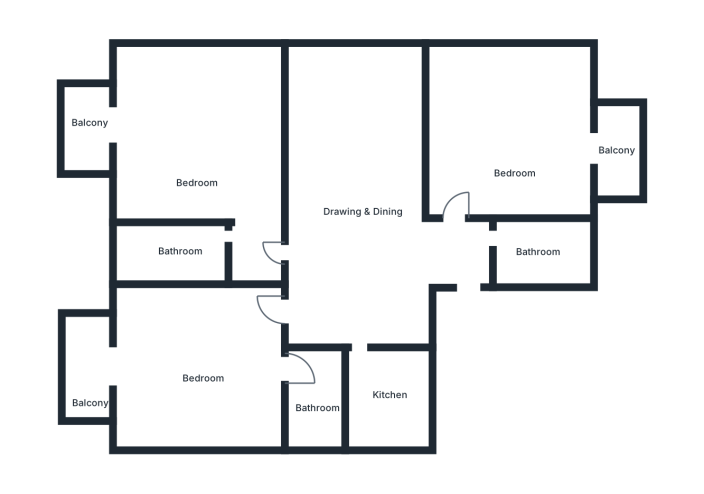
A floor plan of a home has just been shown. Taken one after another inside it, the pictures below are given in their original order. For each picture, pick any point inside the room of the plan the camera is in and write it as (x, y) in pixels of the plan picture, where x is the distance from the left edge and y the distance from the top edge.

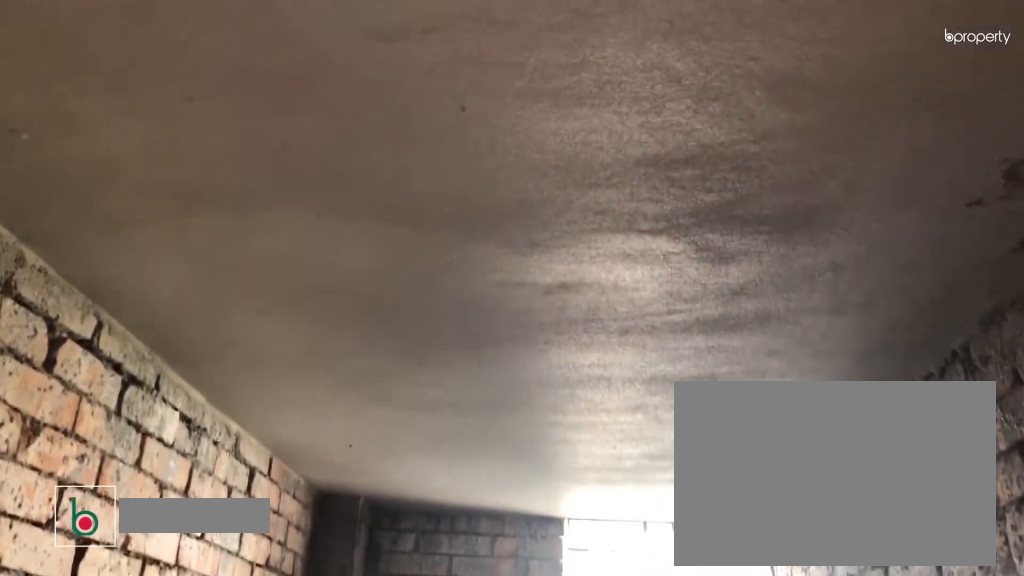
(182, 247)
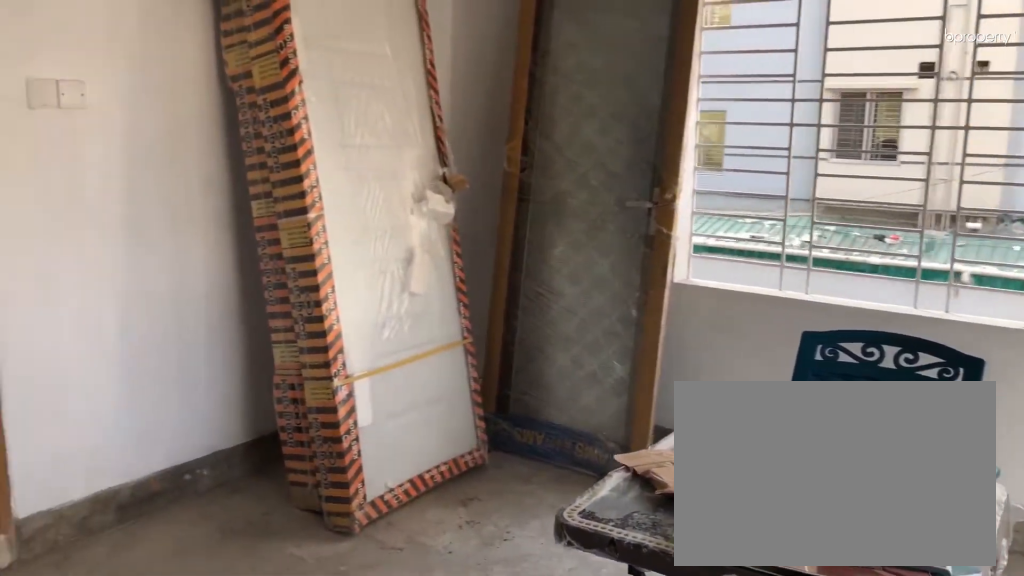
(198, 376)
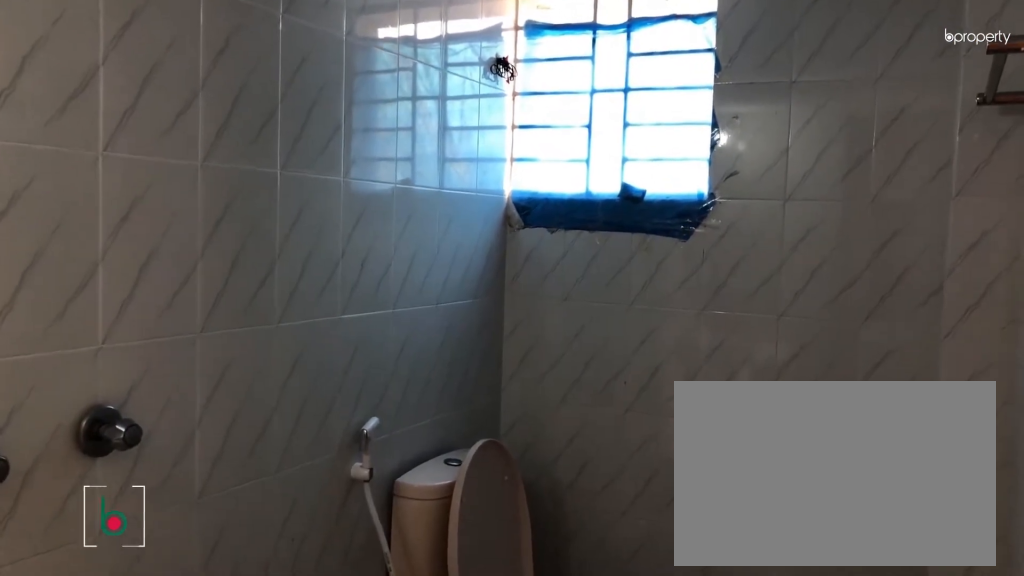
(315, 396)
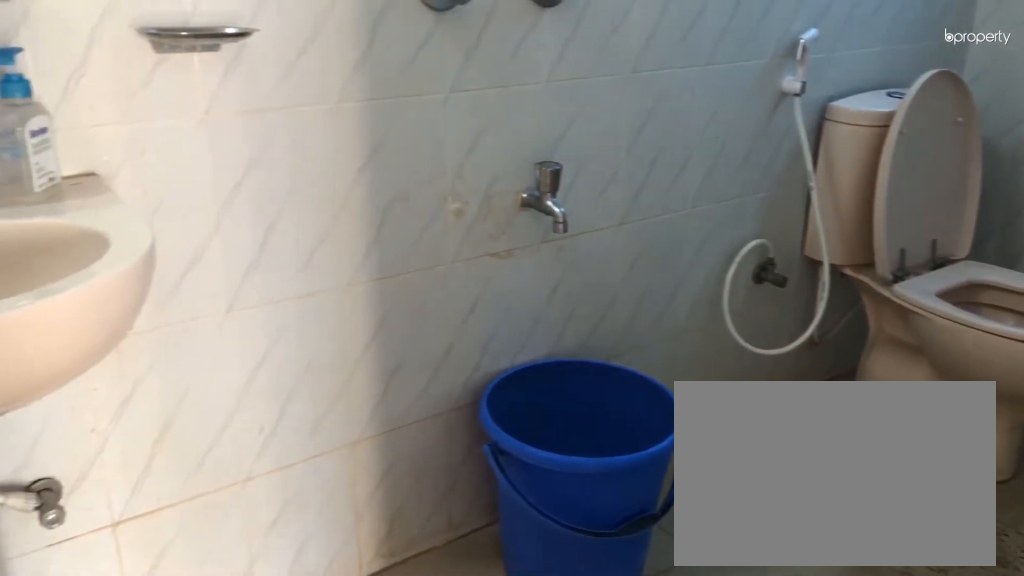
(315, 396)
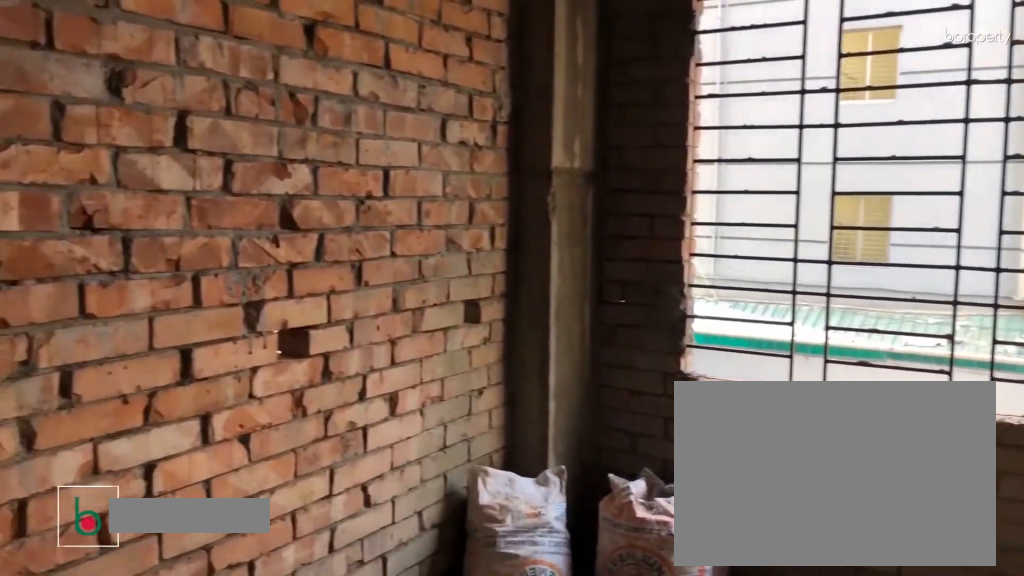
(391, 389)
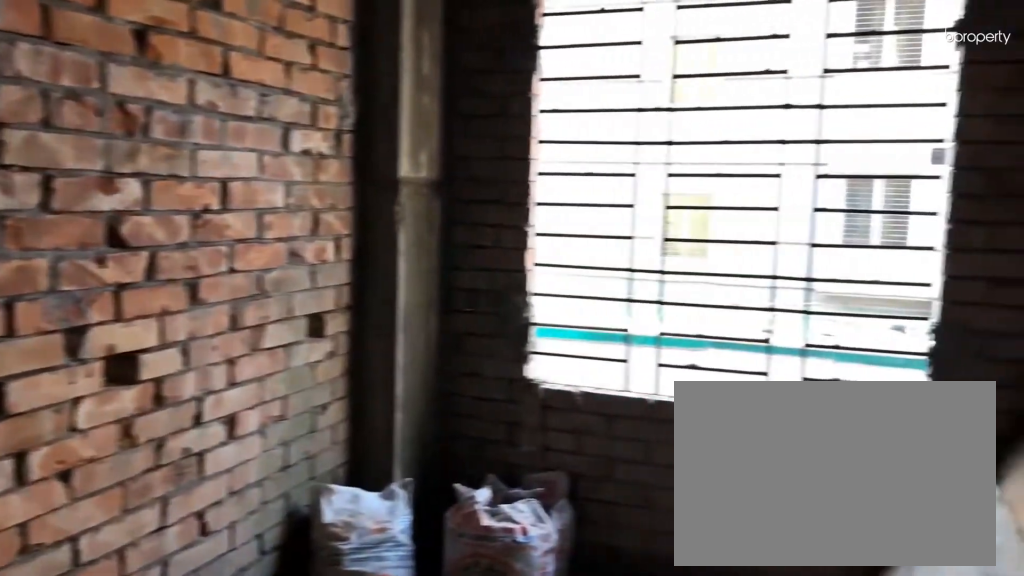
(391, 389)
